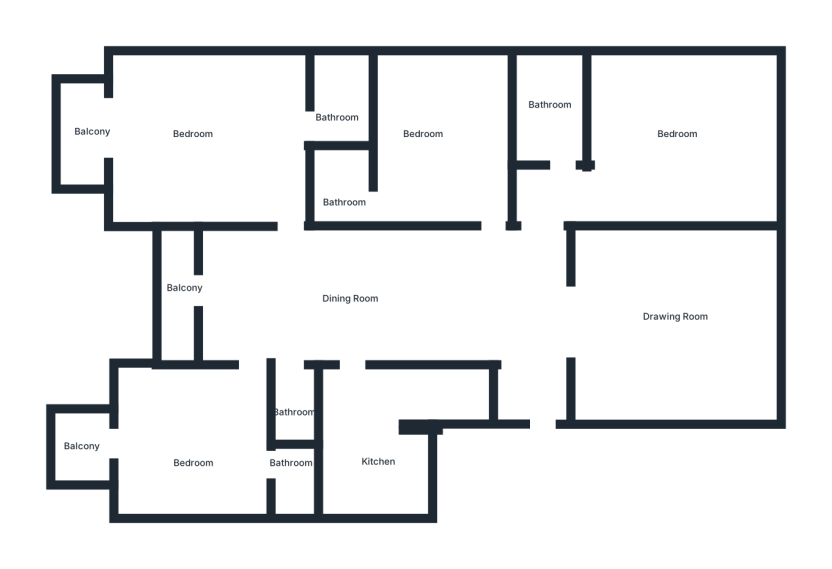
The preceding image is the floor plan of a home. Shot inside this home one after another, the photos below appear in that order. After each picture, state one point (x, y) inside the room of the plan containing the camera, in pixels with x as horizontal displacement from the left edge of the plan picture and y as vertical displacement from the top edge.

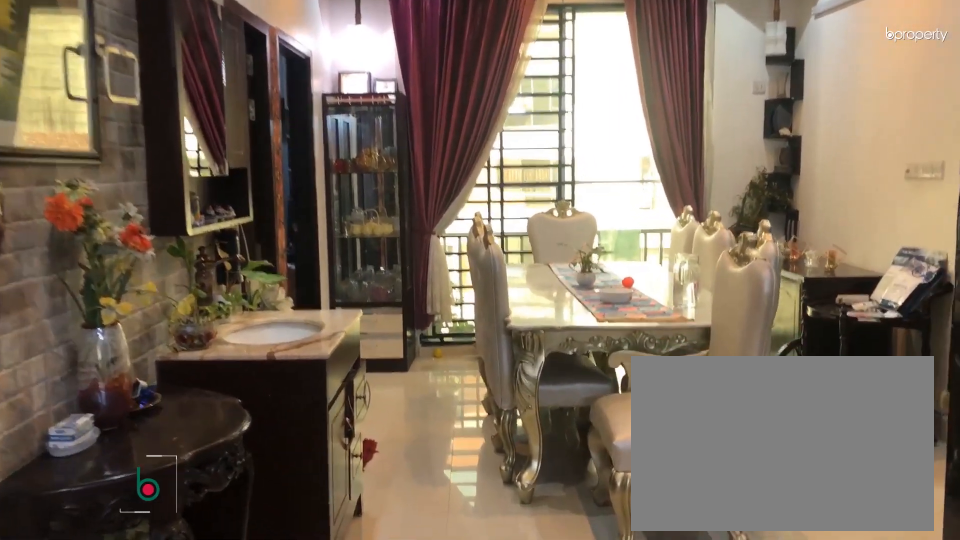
(359, 297)
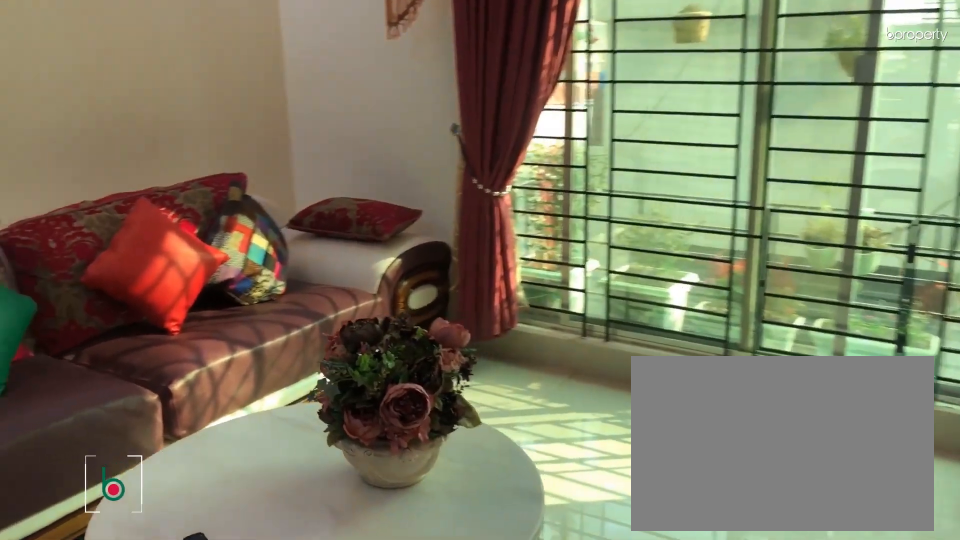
(679, 312)
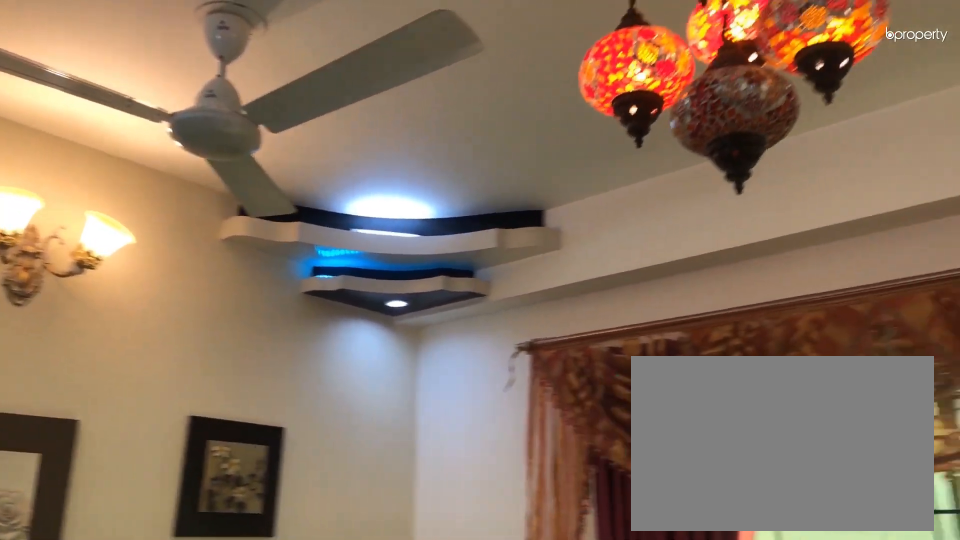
(667, 318)
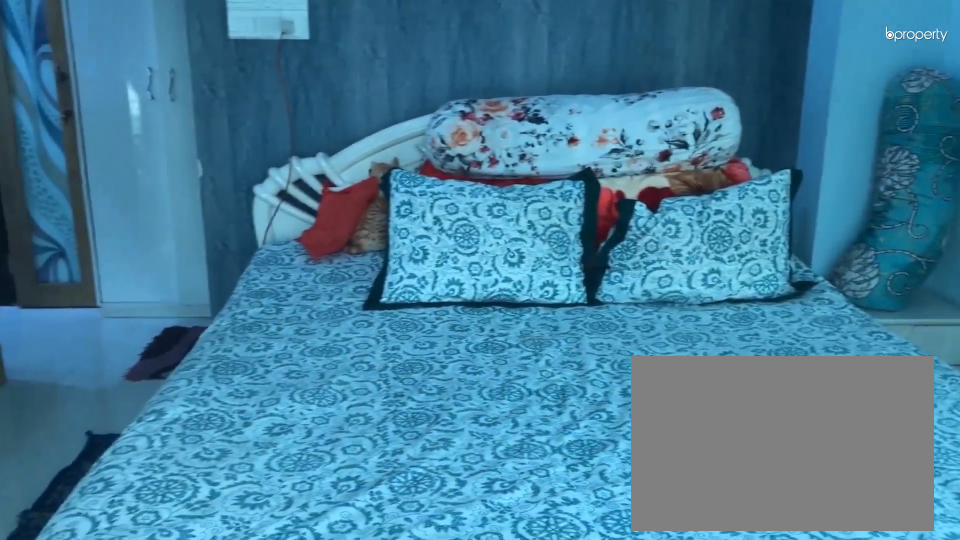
(665, 151)
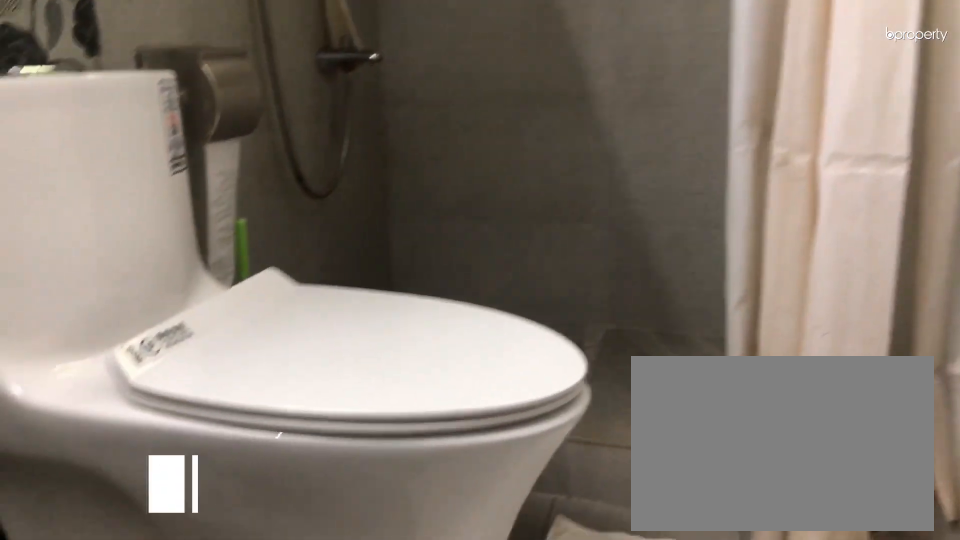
(557, 112)
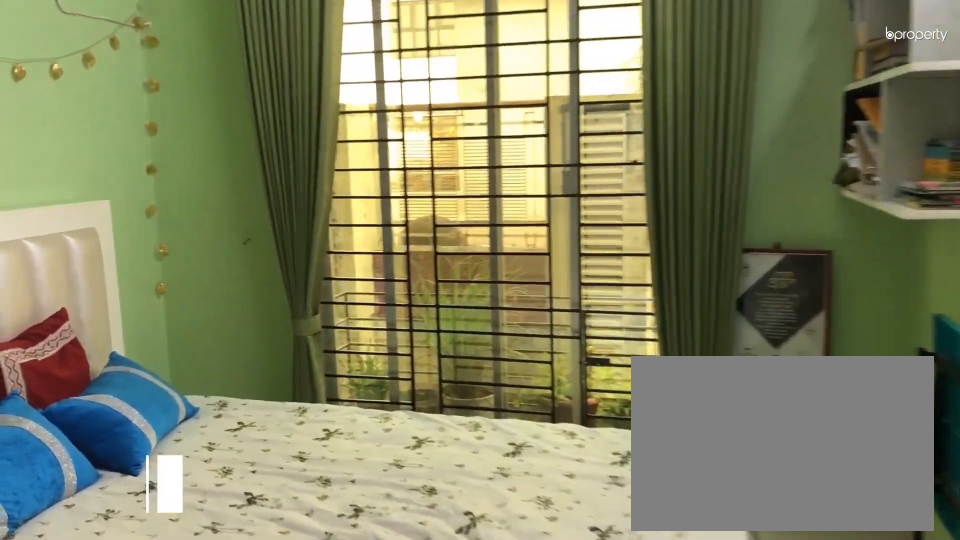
(444, 141)
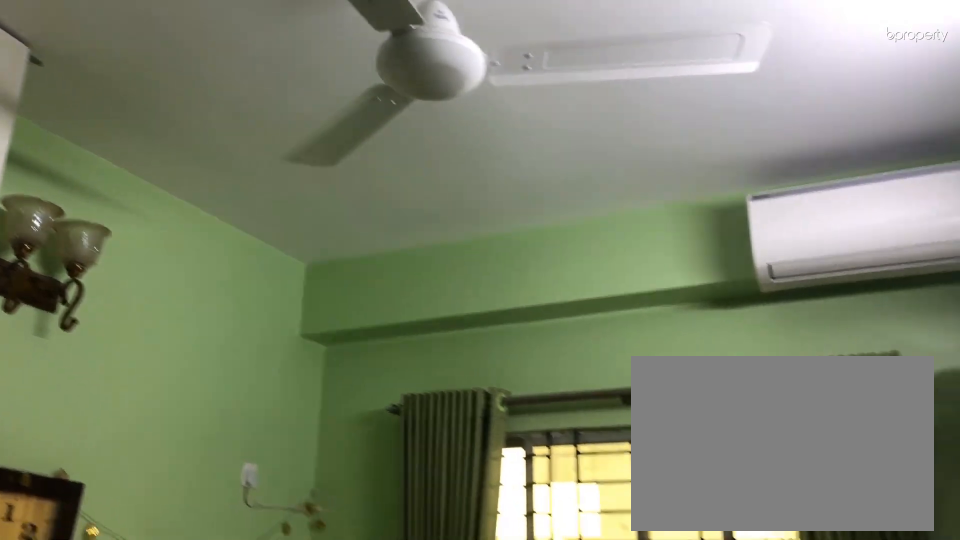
(442, 170)
